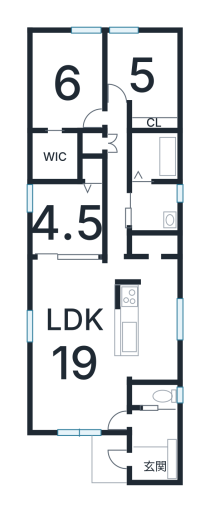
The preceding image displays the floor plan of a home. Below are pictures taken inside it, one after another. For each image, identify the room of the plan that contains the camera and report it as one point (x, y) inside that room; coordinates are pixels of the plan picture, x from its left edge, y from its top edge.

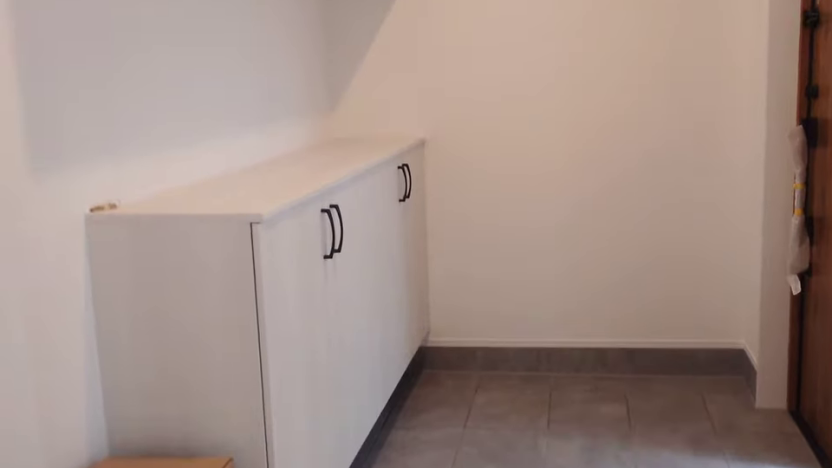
(156, 418)
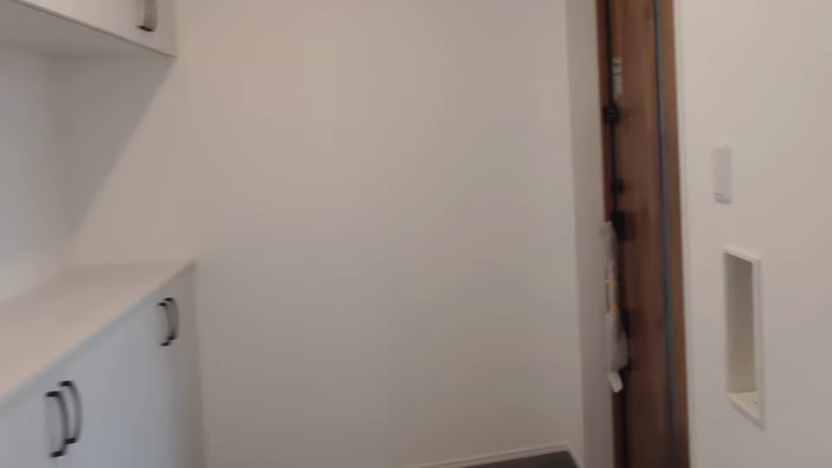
(156, 418)
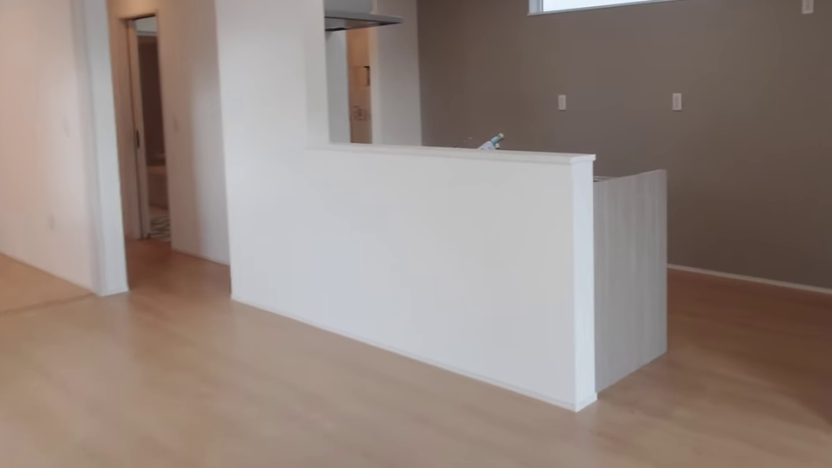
(83, 365)
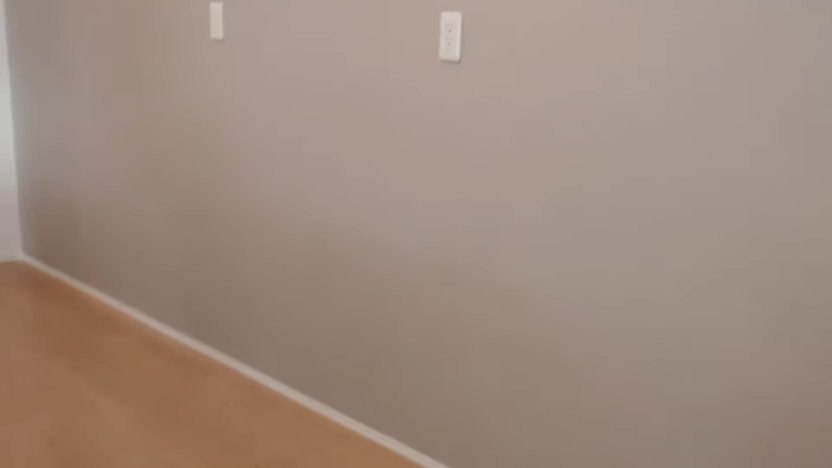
(158, 325)
